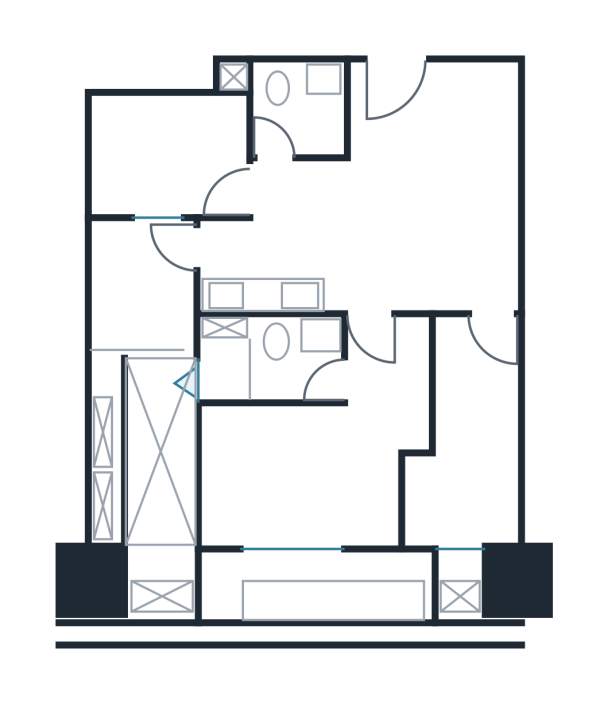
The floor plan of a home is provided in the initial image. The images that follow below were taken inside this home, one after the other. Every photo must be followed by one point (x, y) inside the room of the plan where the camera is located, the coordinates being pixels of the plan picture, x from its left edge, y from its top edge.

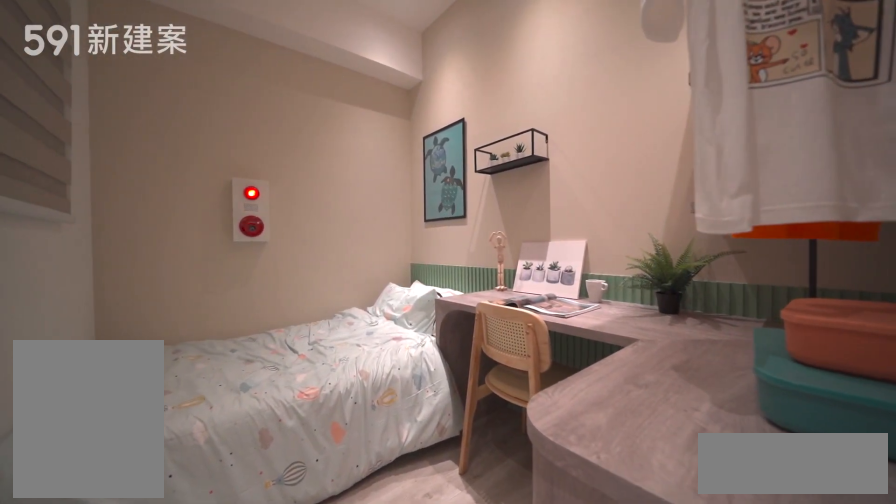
(164, 152)
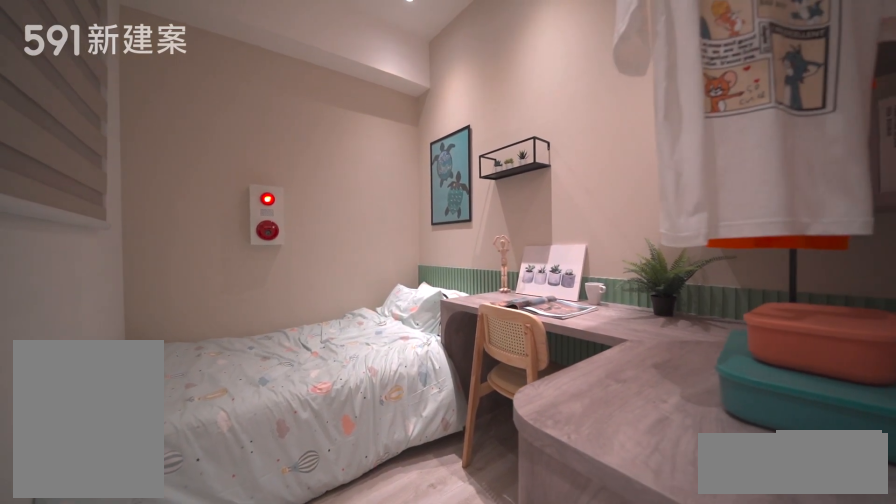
(164, 152)
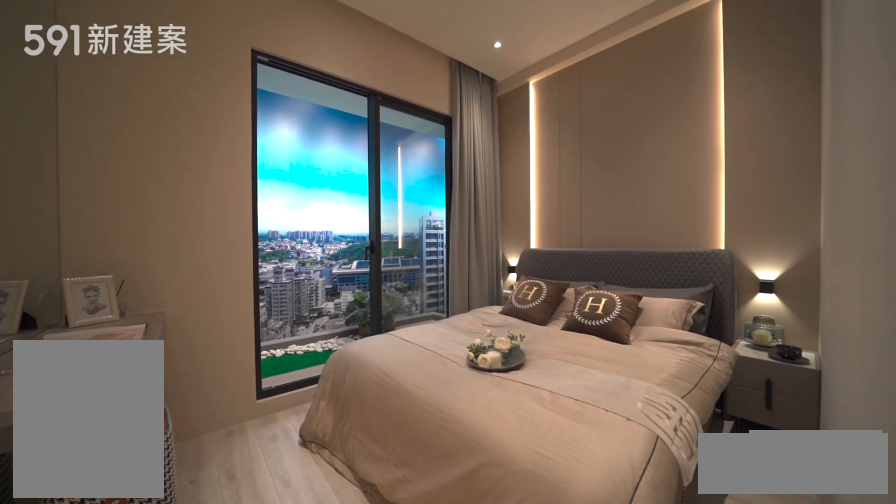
(316, 455)
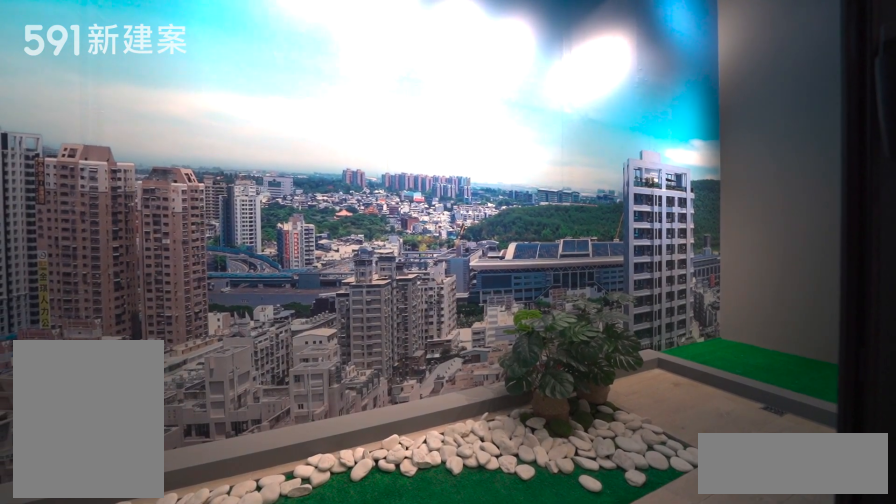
(312, 586)
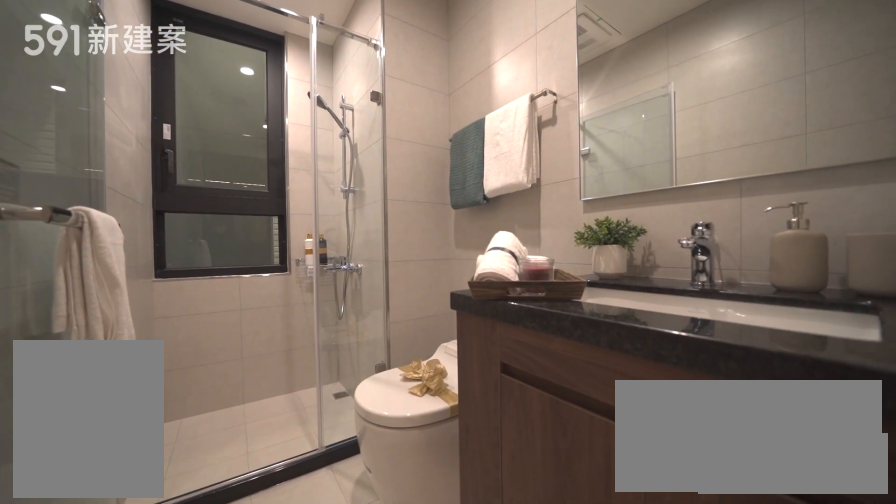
(269, 361)
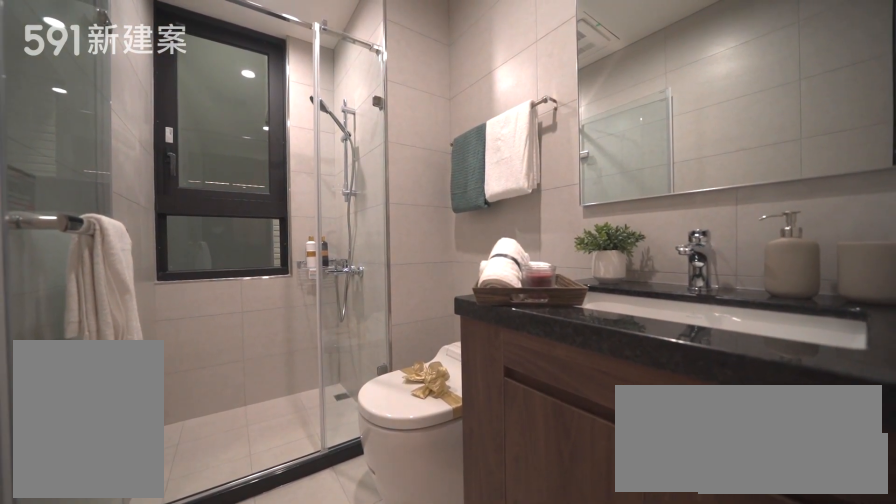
(269, 361)
